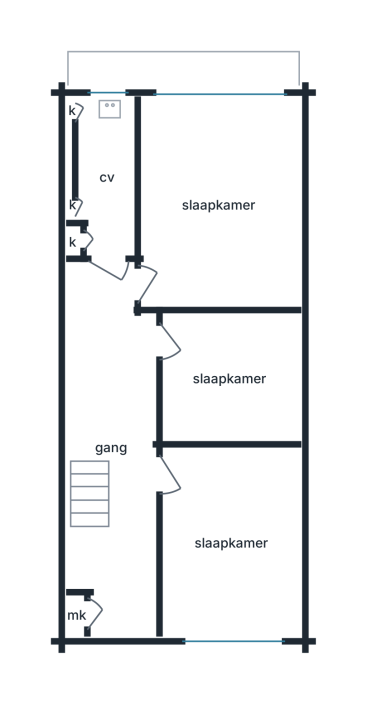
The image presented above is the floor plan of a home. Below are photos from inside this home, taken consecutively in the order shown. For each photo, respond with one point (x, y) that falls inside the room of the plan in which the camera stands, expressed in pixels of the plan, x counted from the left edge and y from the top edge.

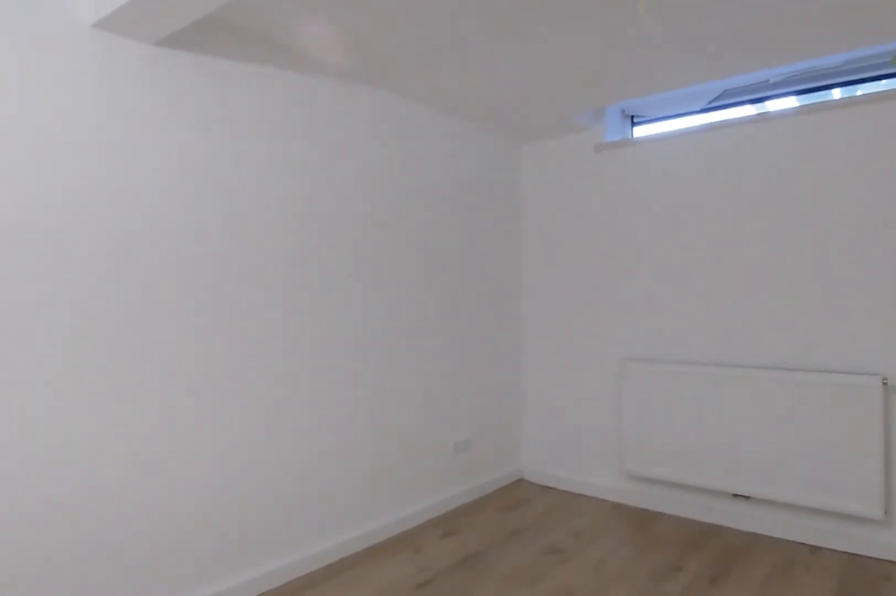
(228, 631)
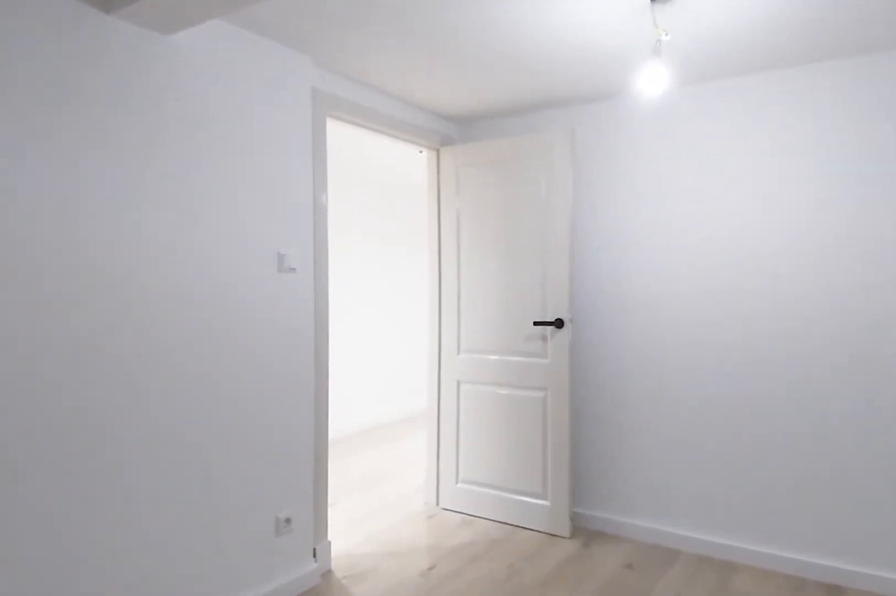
(228, 631)
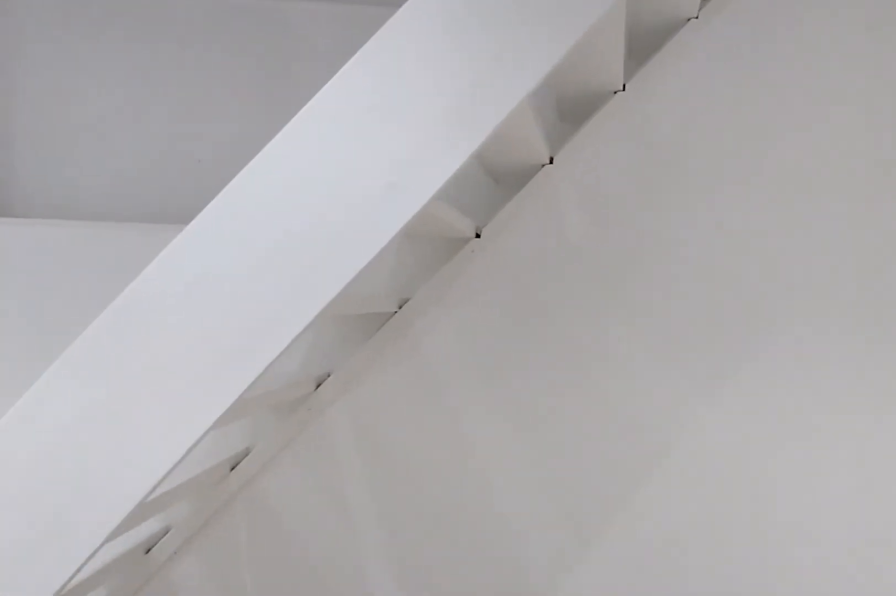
(113, 442)
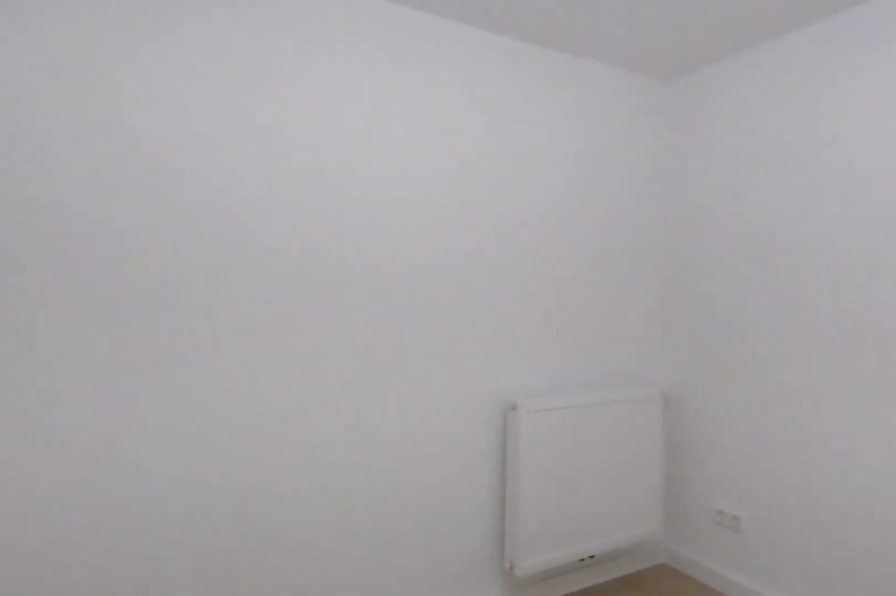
(229, 379)
